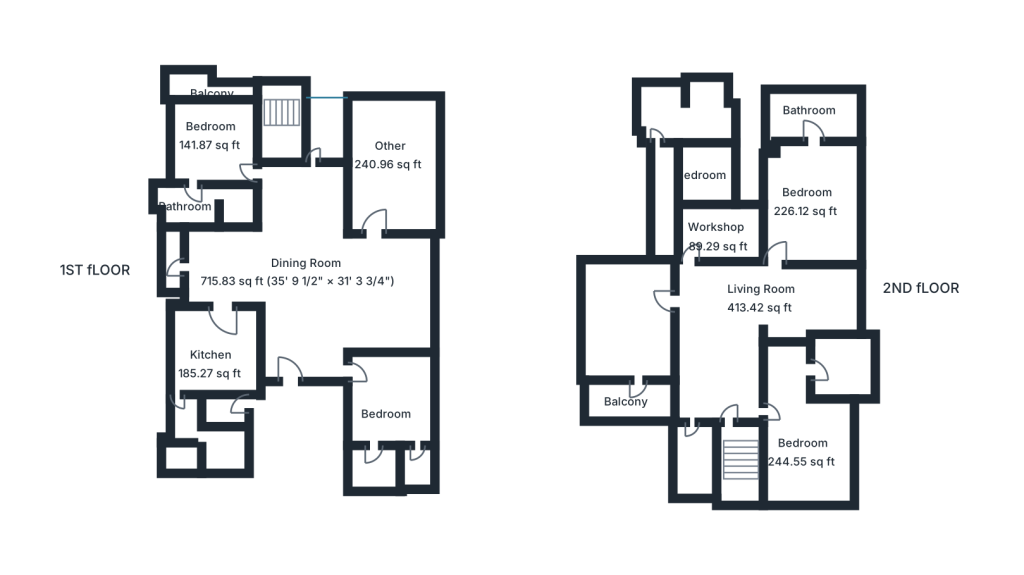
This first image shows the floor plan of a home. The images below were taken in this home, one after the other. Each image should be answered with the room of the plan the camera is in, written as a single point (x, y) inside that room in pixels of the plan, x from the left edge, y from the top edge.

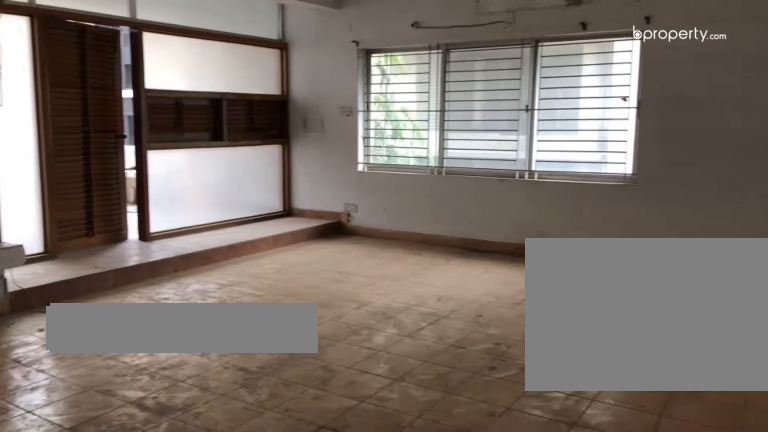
(291, 272)
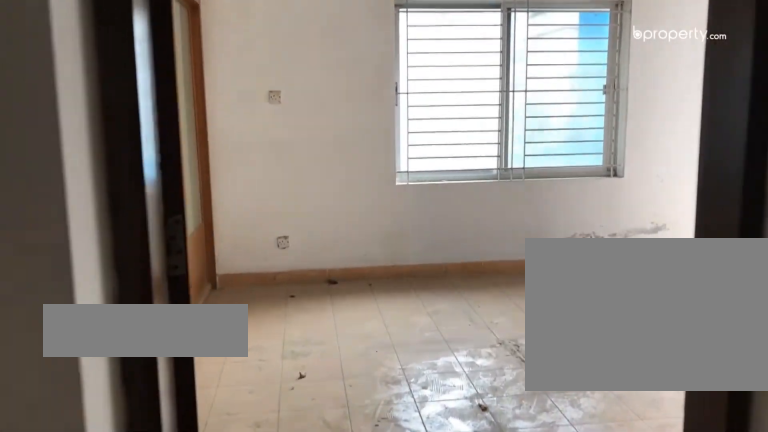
(380, 391)
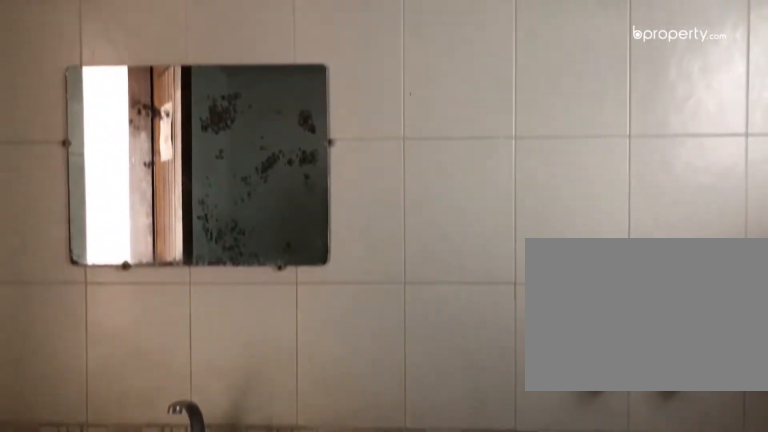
(376, 471)
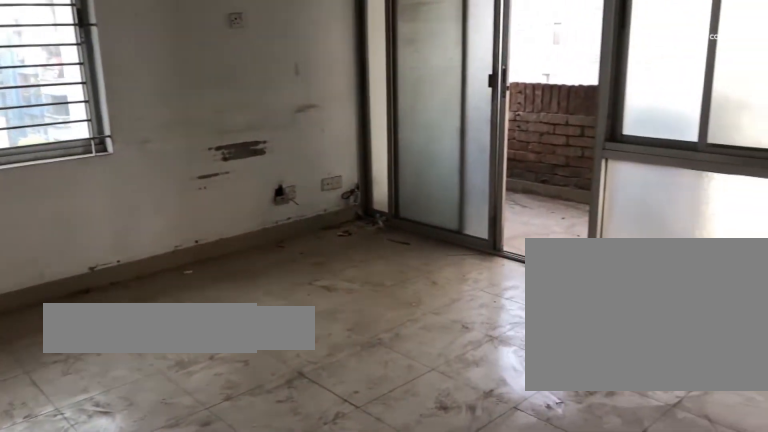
(212, 142)
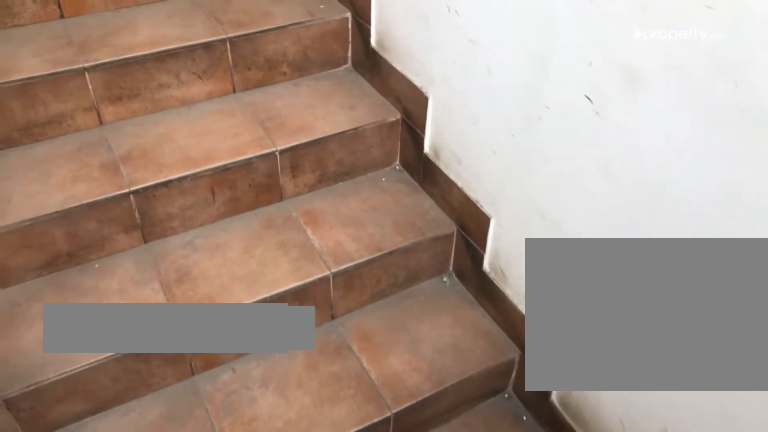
(735, 477)
